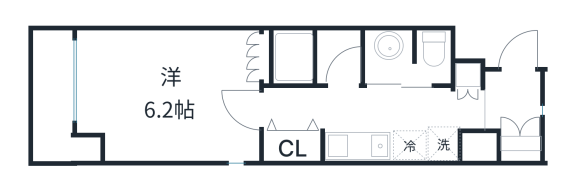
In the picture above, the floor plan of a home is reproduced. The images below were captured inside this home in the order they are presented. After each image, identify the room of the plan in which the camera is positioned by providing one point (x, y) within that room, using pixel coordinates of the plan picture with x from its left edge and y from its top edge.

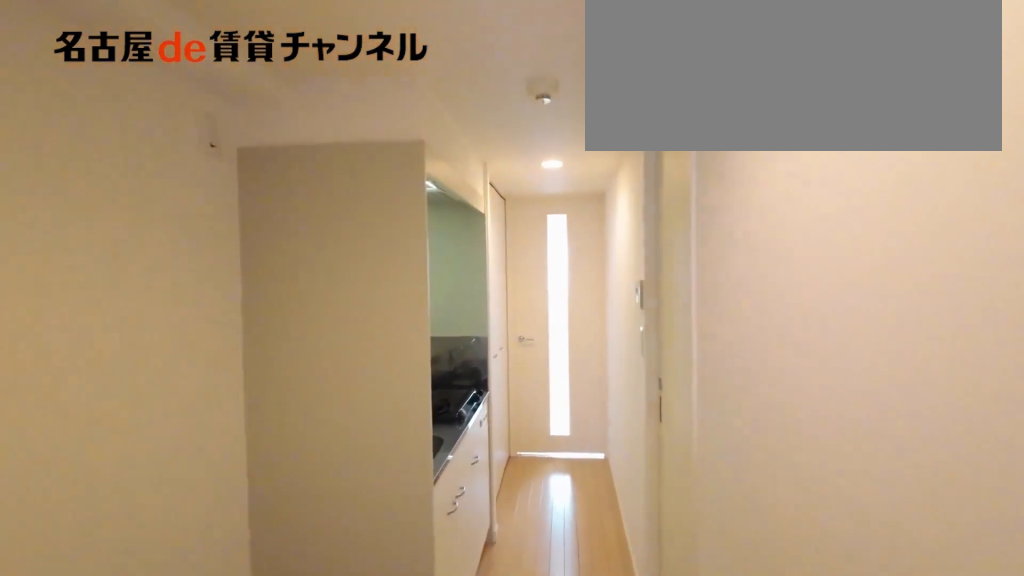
(512, 110)
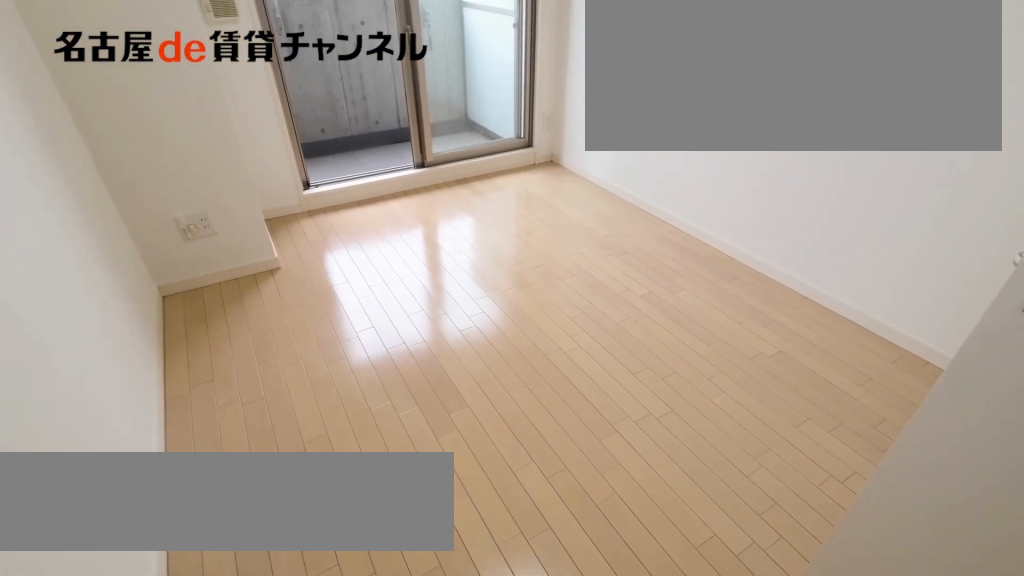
(168, 94)
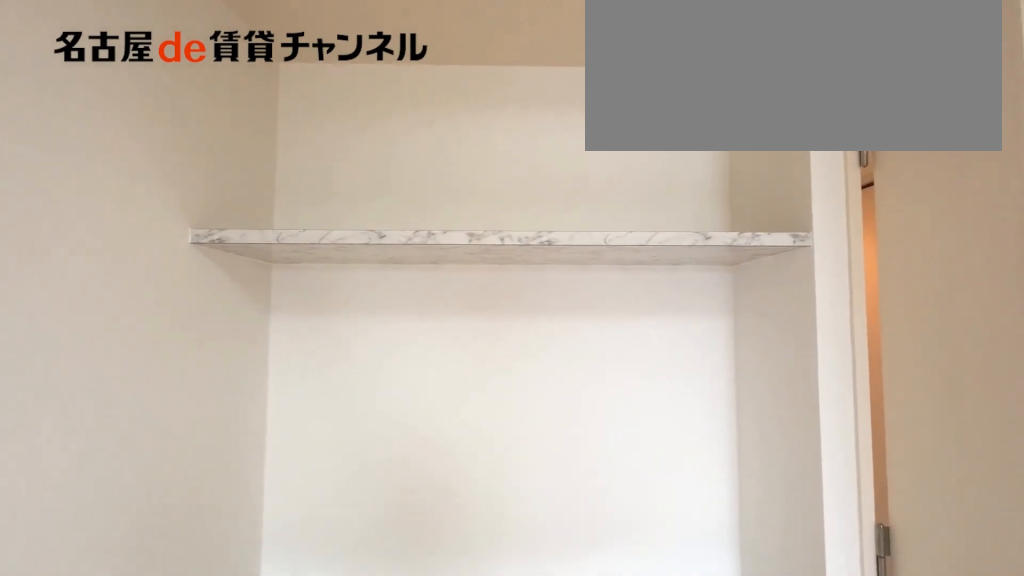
(168, 94)
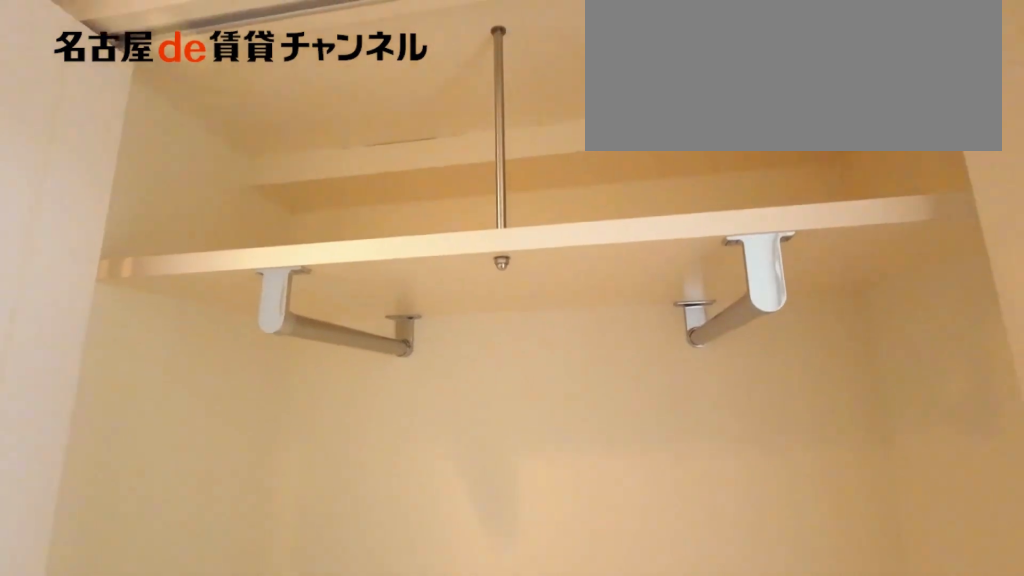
(294, 145)
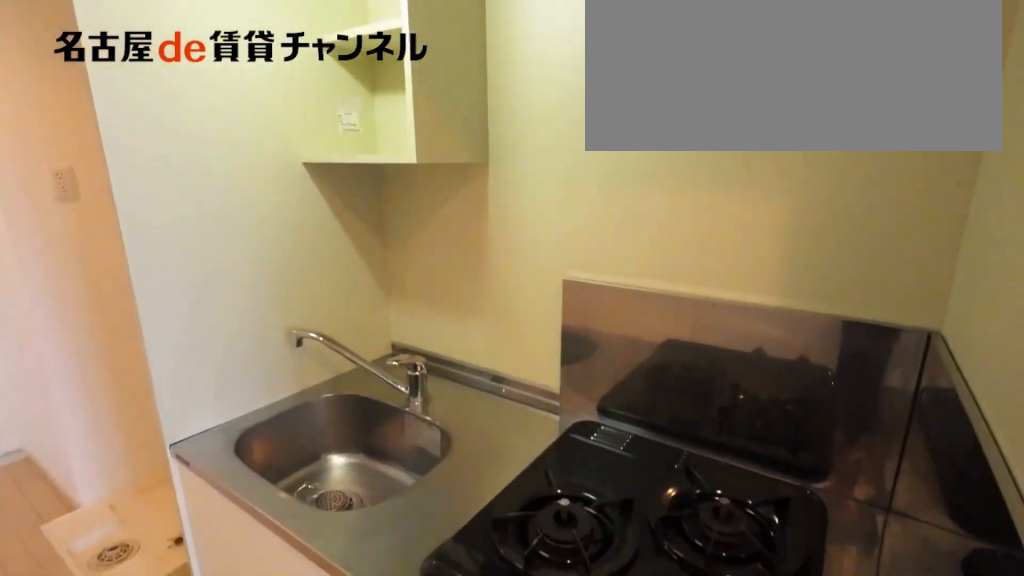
(372, 146)
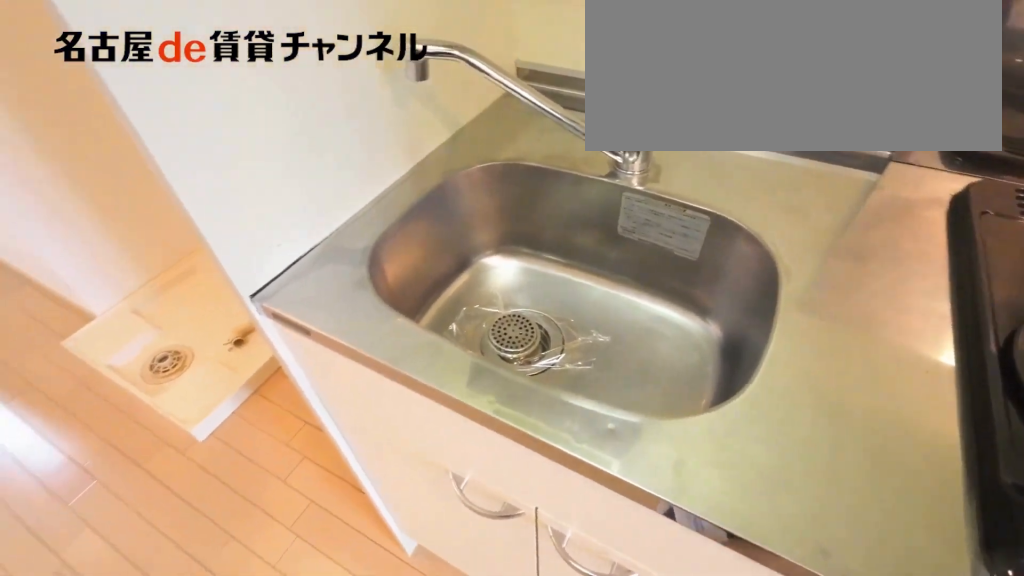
(372, 146)
